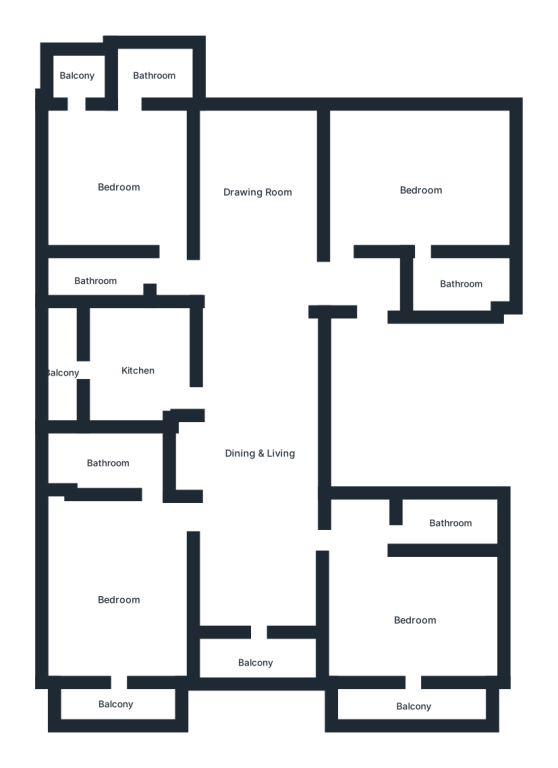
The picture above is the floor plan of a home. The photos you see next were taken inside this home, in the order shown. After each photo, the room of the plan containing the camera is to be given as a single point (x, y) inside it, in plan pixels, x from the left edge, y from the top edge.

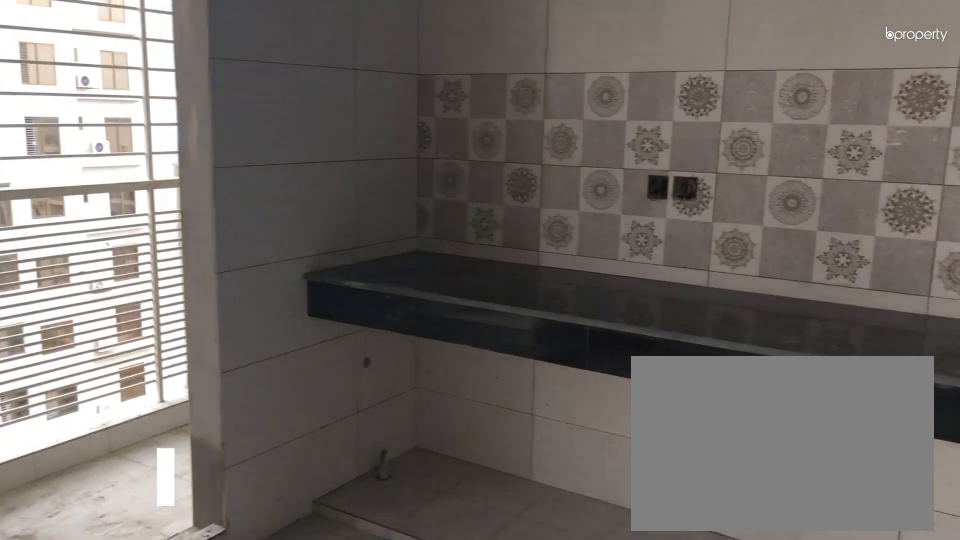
(138, 371)
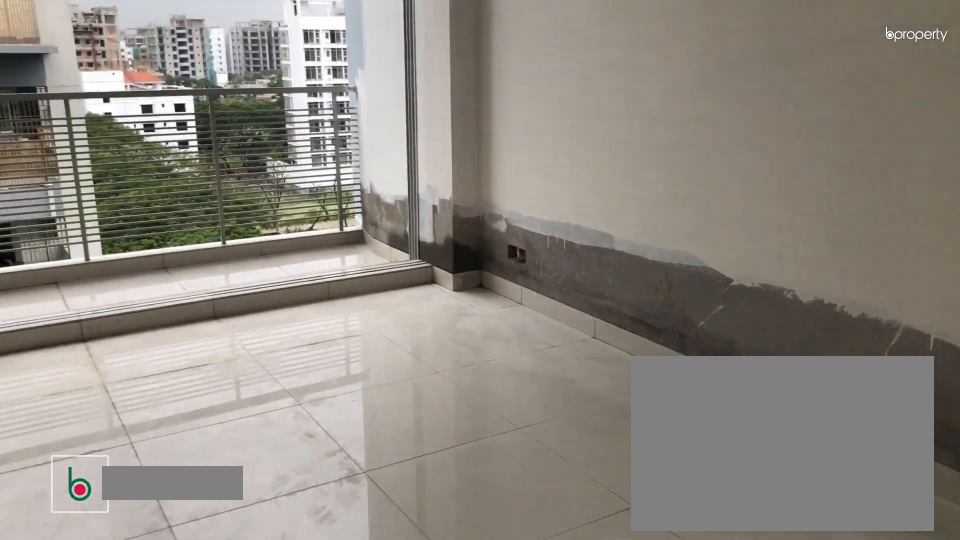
(118, 600)
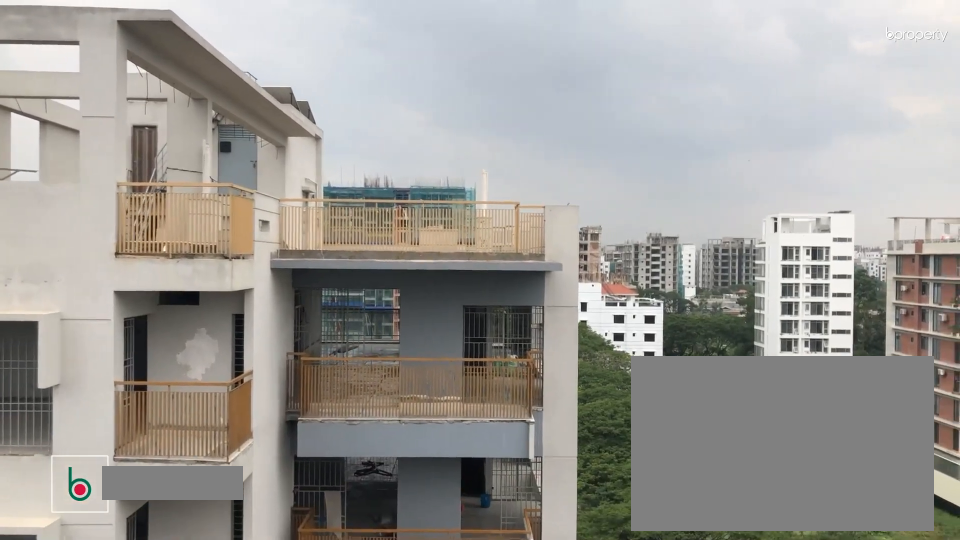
(116, 702)
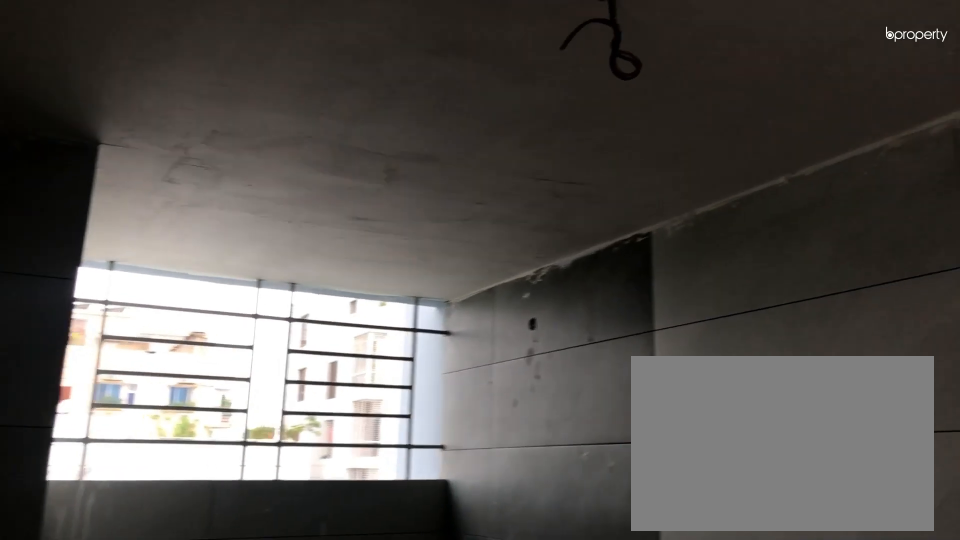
(109, 463)
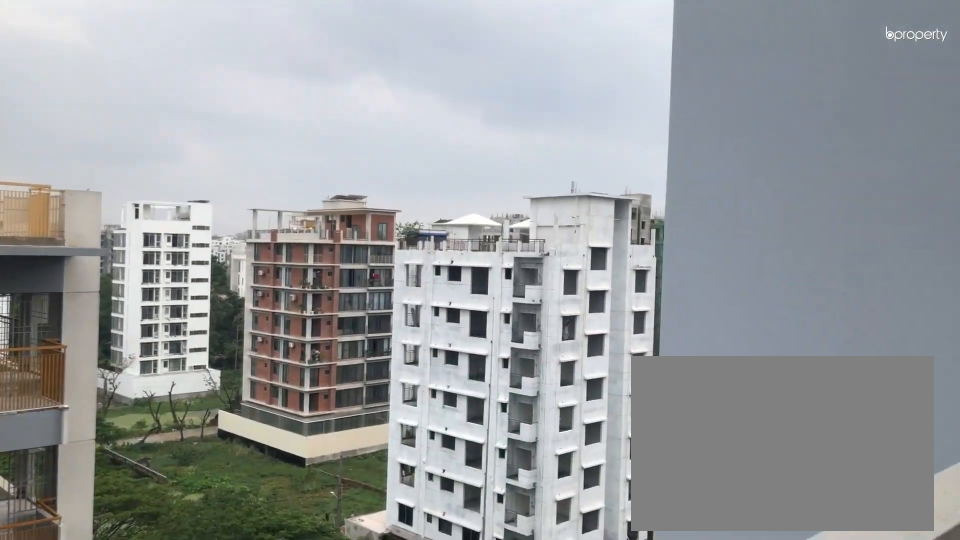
(257, 662)
